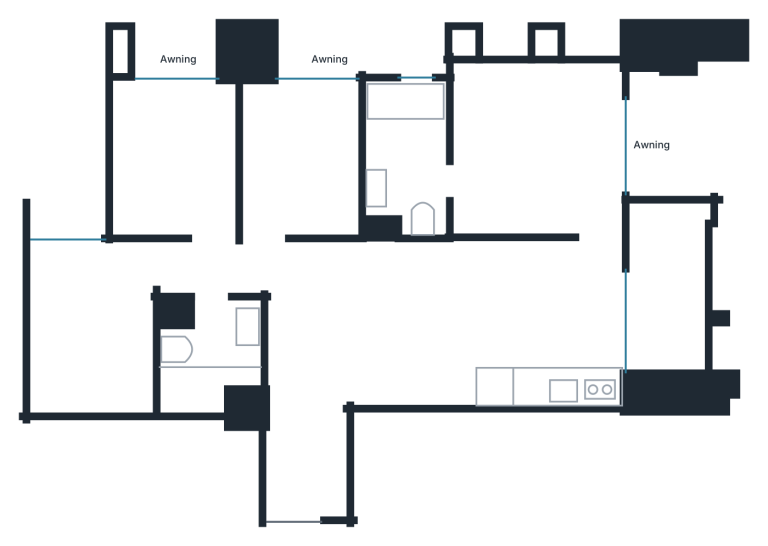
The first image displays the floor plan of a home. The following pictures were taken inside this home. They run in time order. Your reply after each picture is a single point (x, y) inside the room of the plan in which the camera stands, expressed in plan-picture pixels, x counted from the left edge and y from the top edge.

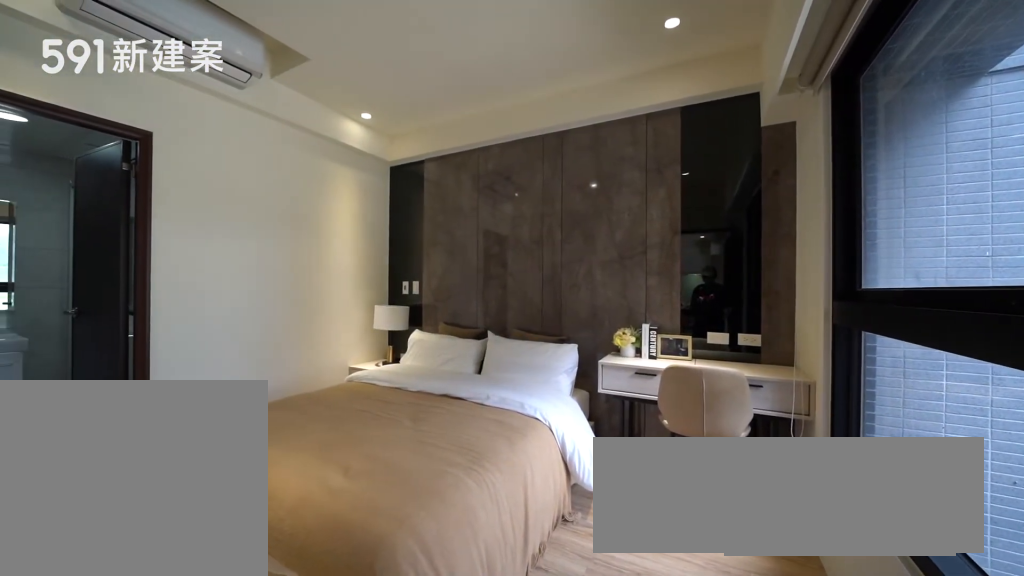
(534, 148)
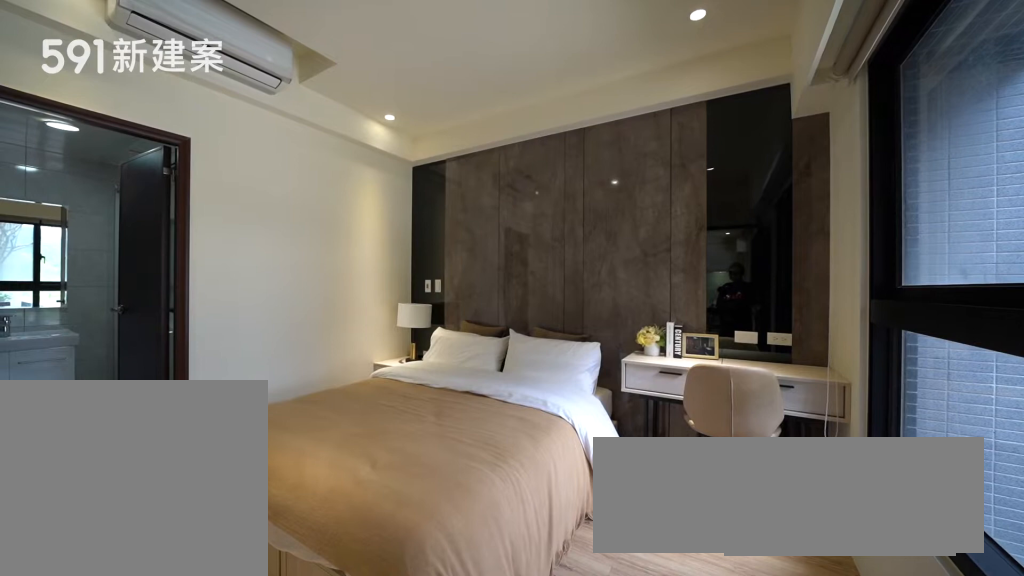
(534, 148)
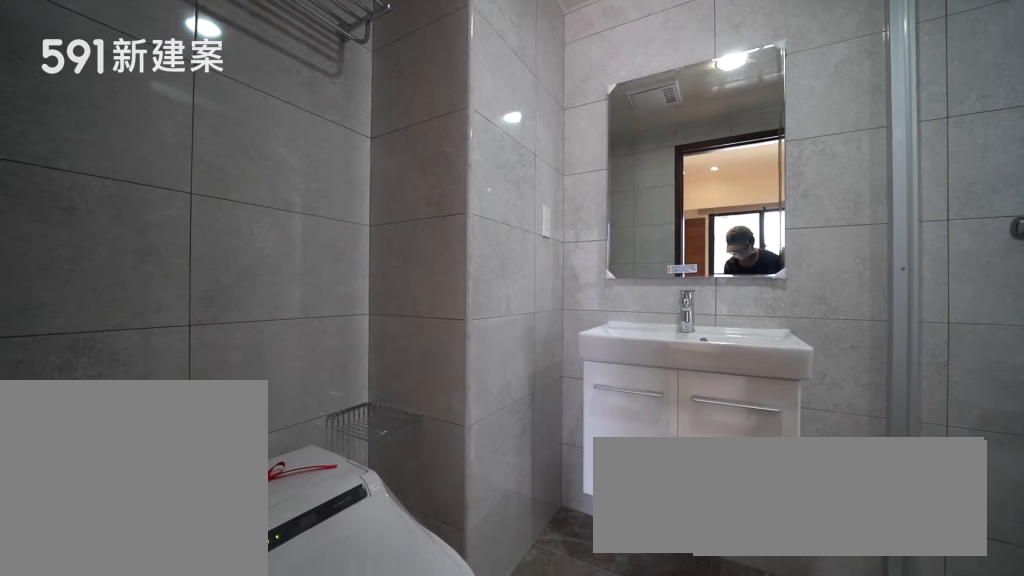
(405, 158)
